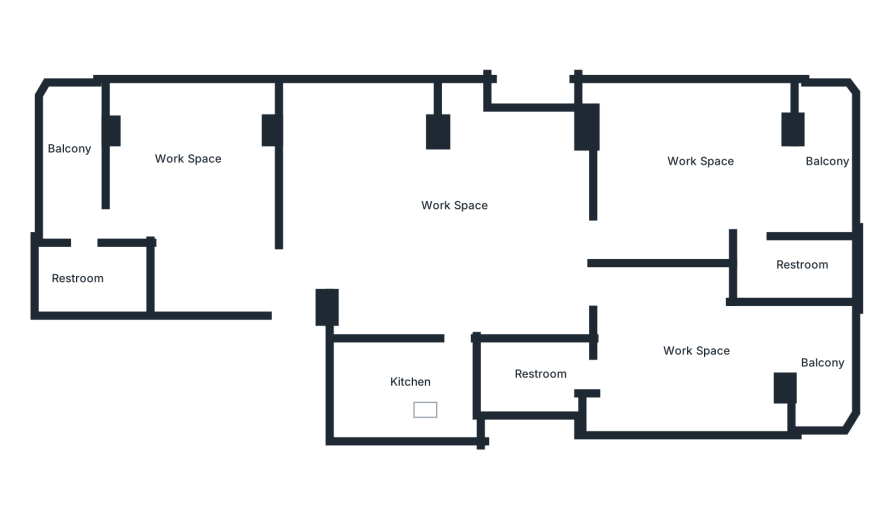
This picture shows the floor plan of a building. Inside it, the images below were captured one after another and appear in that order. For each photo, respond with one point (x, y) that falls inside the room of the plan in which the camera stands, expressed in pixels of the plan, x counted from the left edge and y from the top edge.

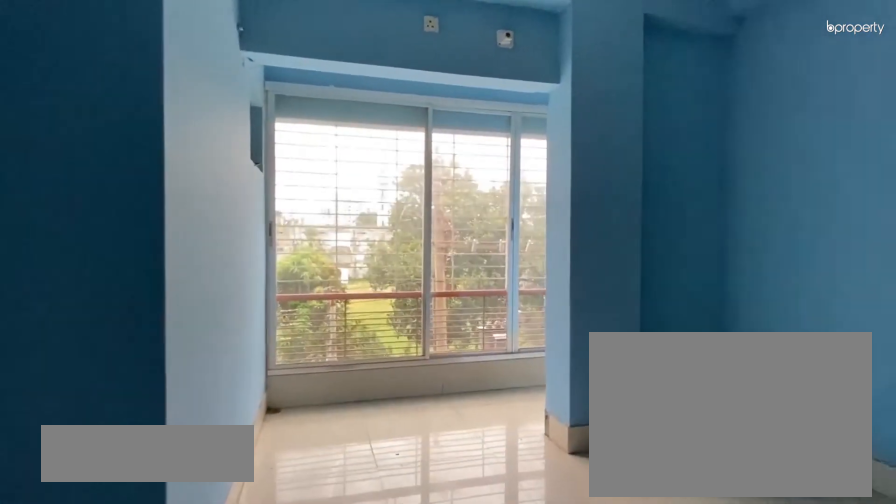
(708, 351)
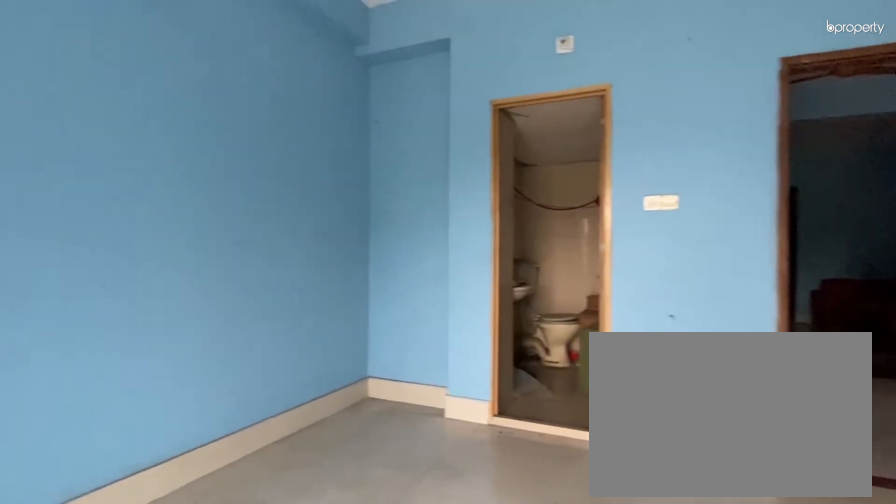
(708, 351)
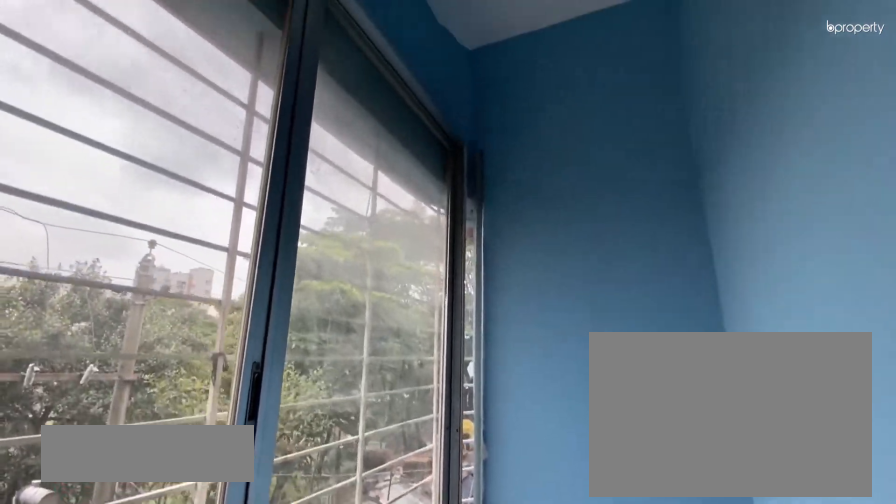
(822, 363)
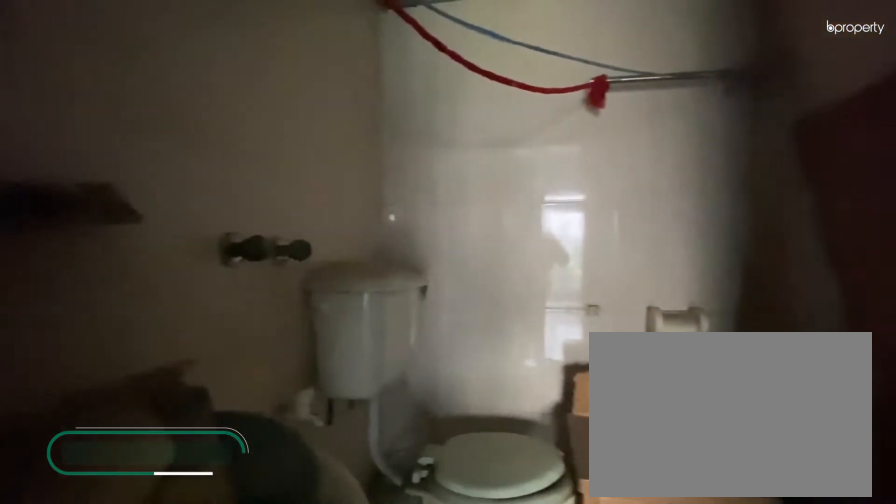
(532, 373)
